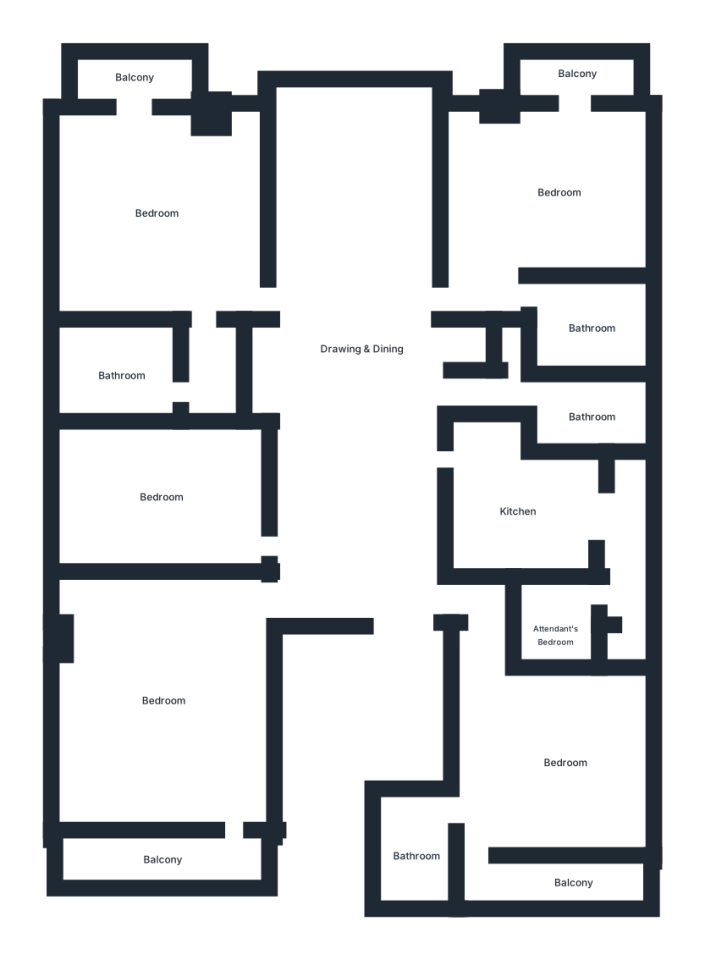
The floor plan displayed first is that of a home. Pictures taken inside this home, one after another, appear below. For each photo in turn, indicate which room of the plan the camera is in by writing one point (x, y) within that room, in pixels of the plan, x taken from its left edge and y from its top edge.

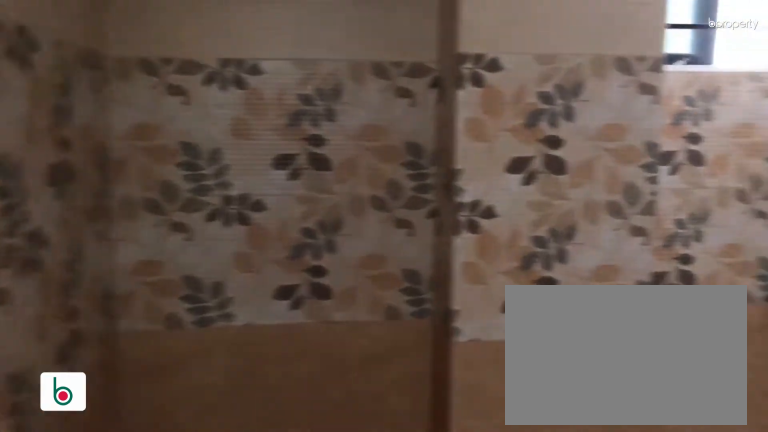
(587, 327)
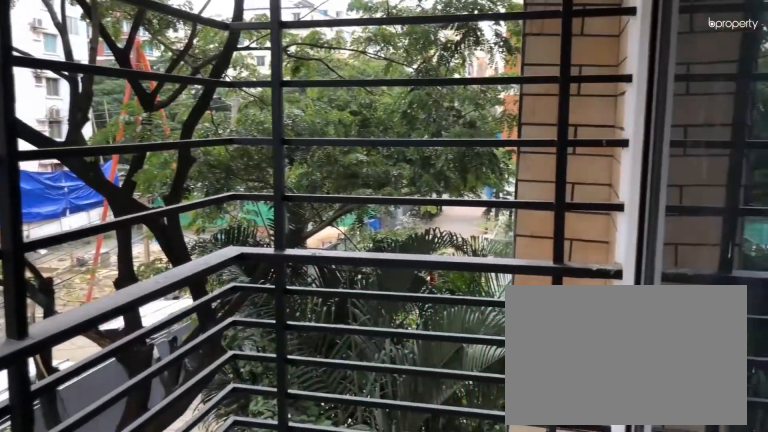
(573, 77)
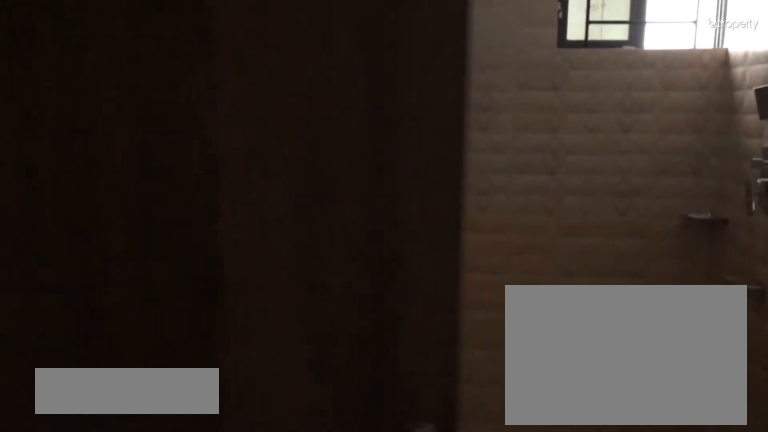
(590, 410)
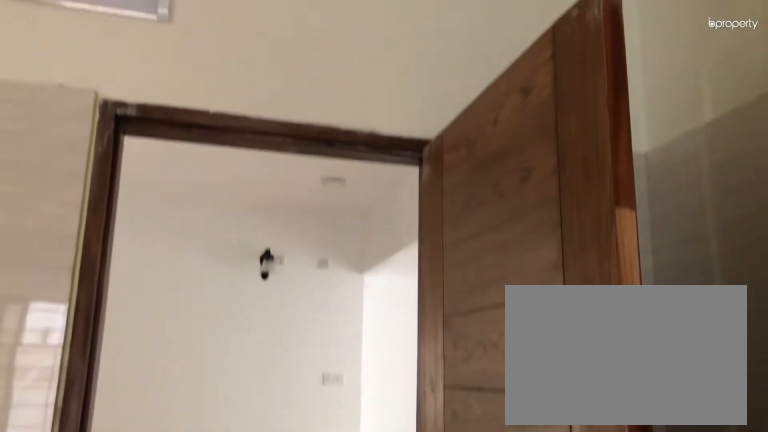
(529, 514)
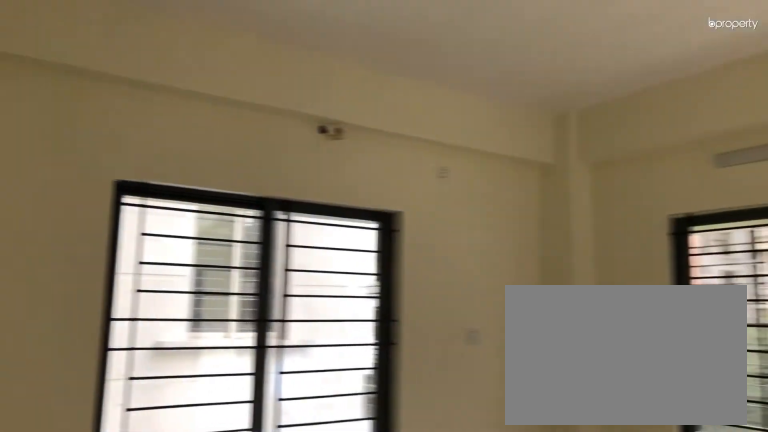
(559, 764)
